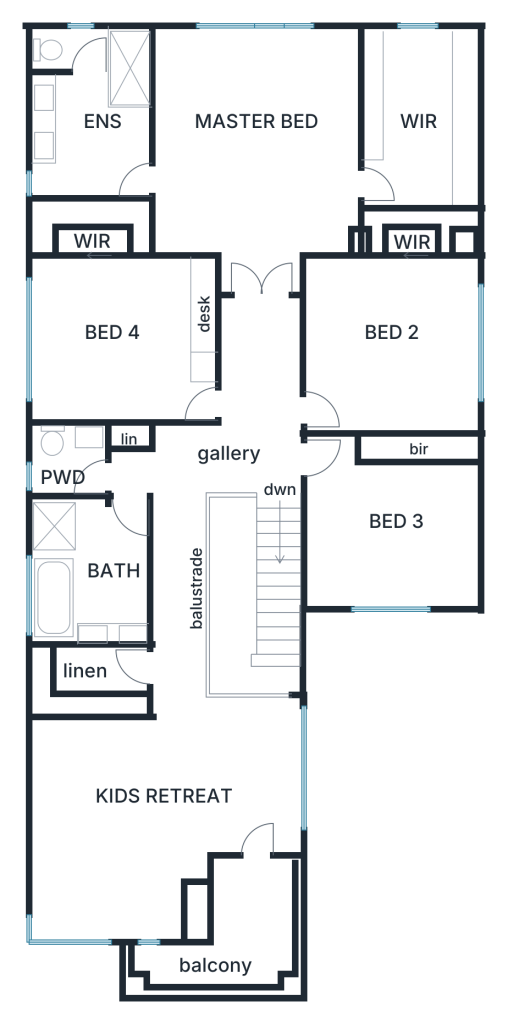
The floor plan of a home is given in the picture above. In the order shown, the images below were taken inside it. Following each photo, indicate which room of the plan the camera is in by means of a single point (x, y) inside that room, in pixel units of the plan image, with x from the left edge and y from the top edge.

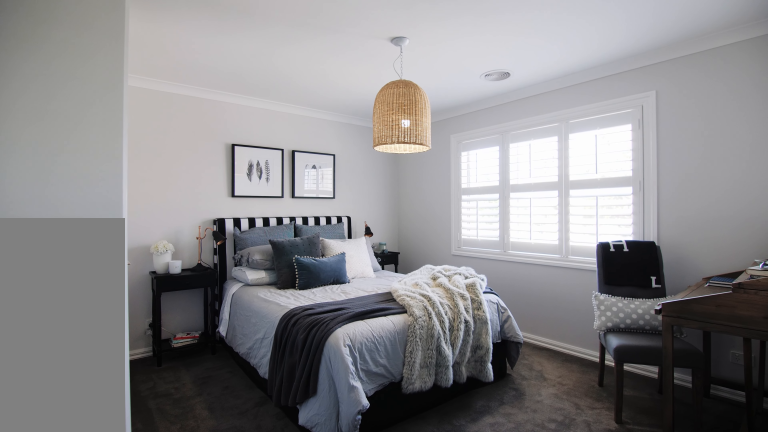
(406, 511)
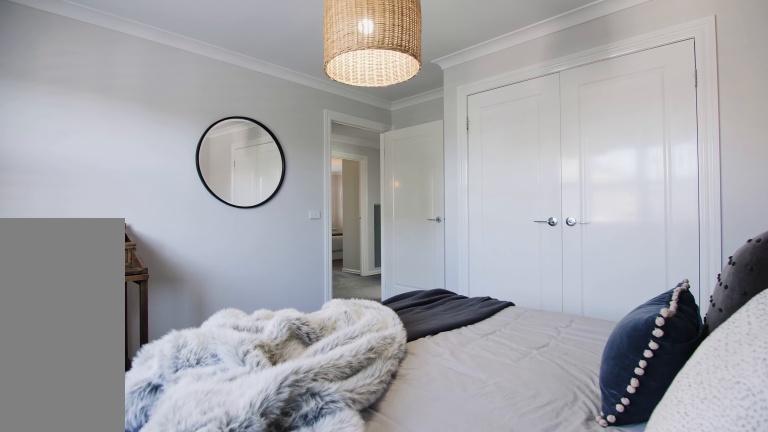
(405, 514)
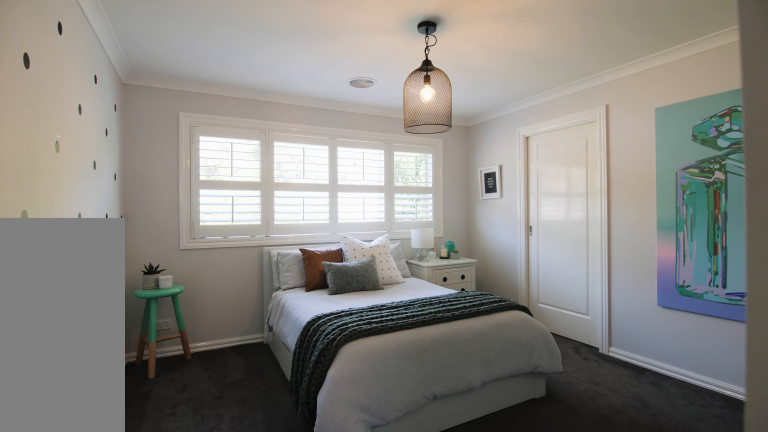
(95, 312)
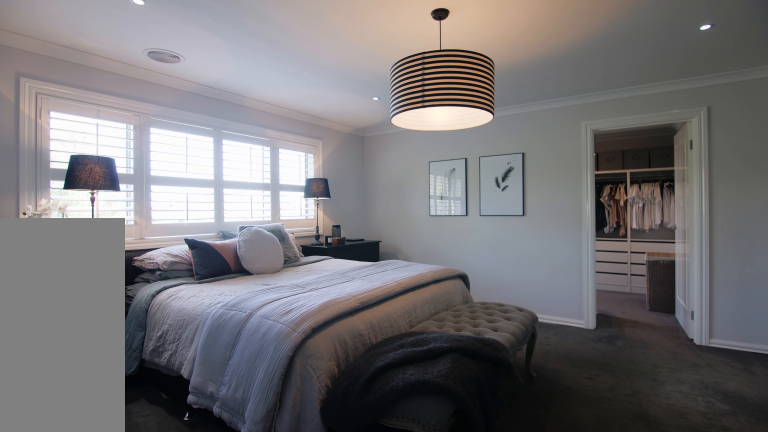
(269, 130)
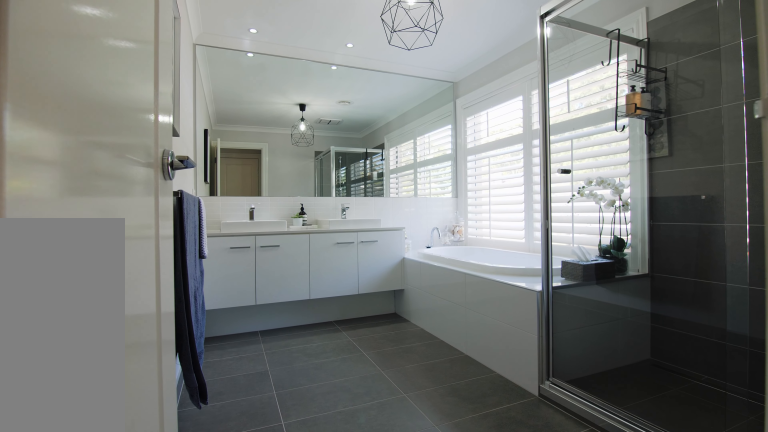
(82, 579)
